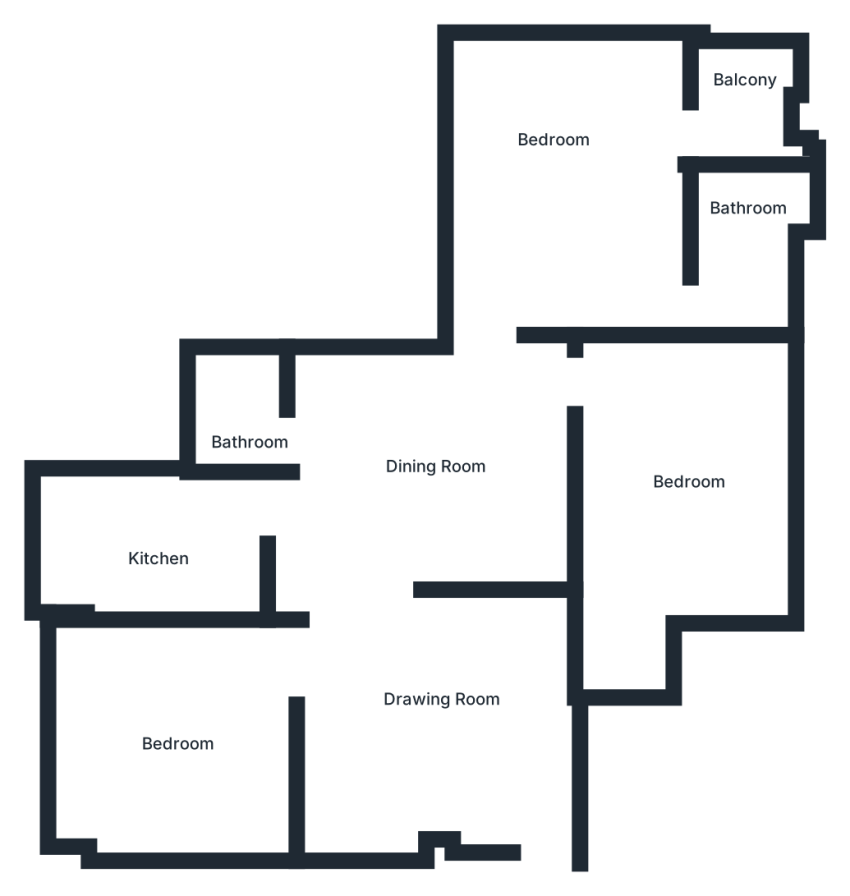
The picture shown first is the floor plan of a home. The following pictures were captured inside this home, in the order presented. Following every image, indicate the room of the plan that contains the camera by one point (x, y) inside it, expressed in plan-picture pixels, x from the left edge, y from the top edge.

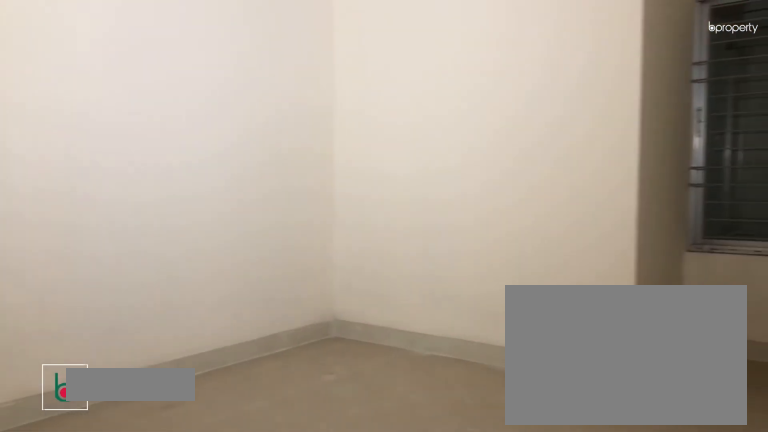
(681, 477)
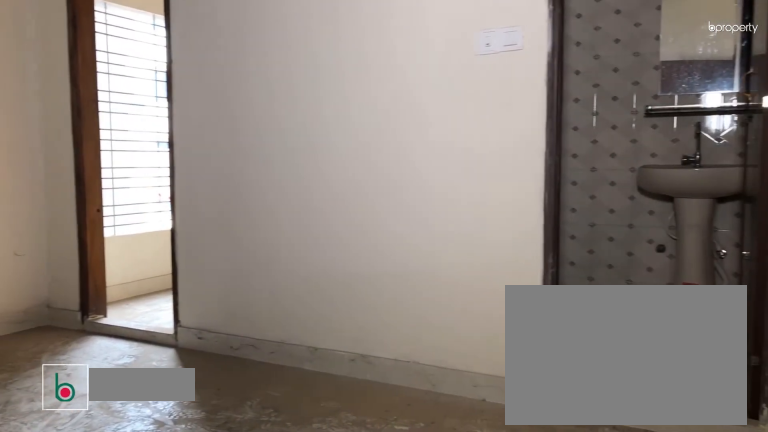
(655, 138)
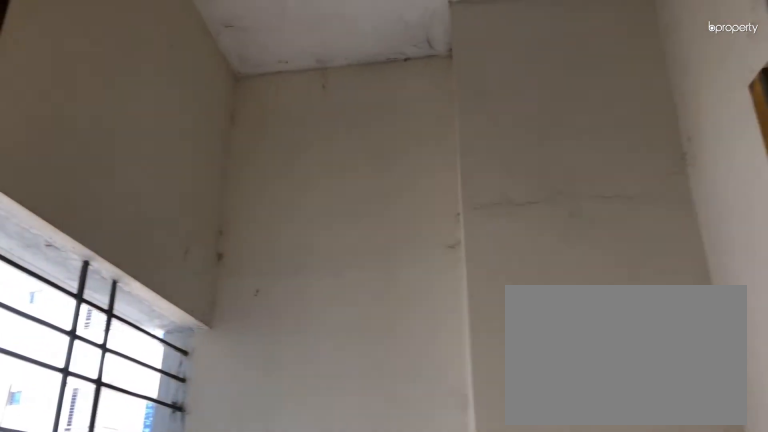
(729, 114)
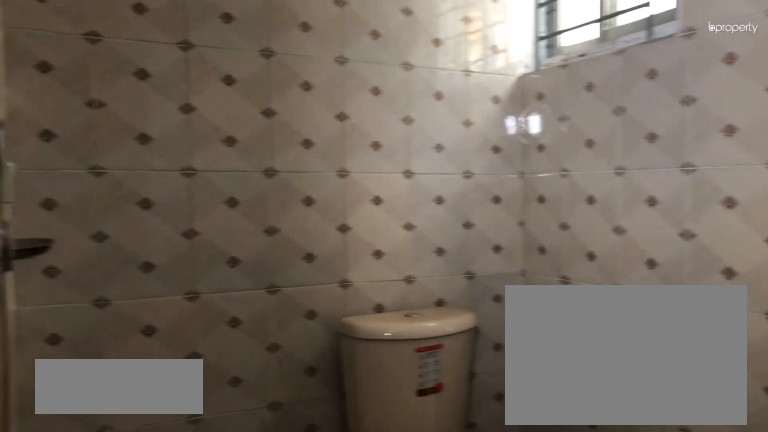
(740, 217)
